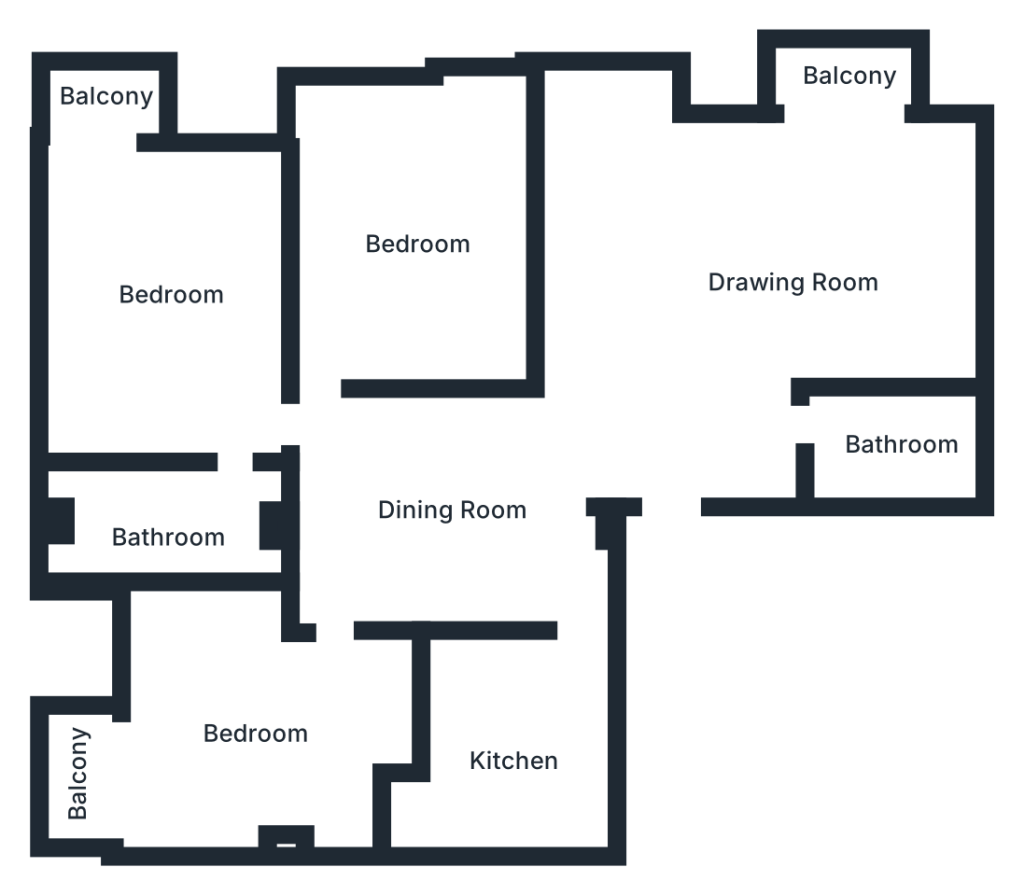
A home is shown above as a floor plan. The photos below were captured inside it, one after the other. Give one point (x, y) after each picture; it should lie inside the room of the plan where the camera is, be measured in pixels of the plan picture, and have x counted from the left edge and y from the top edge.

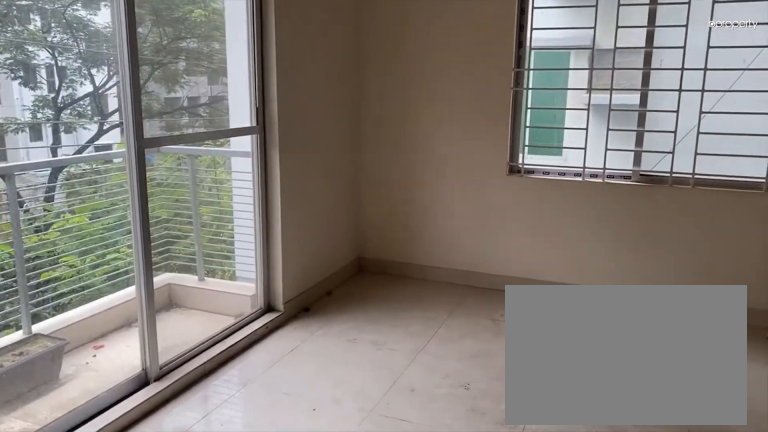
(787, 275)
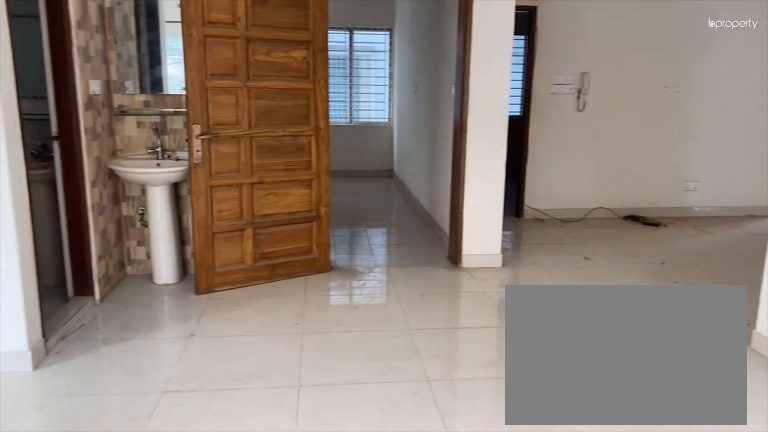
(787, 275)
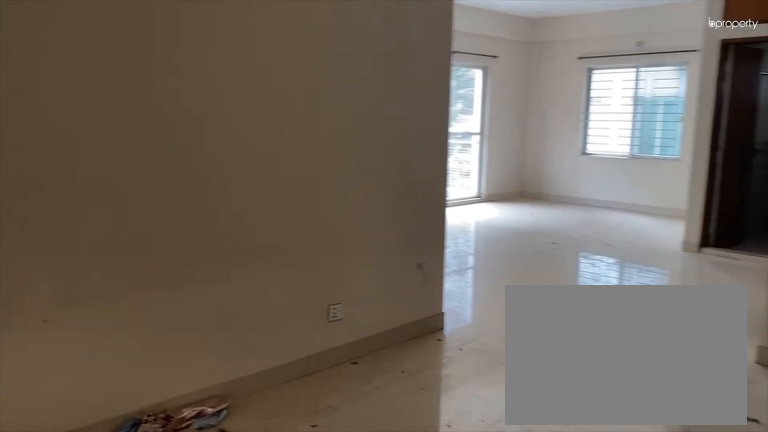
(458, 507)
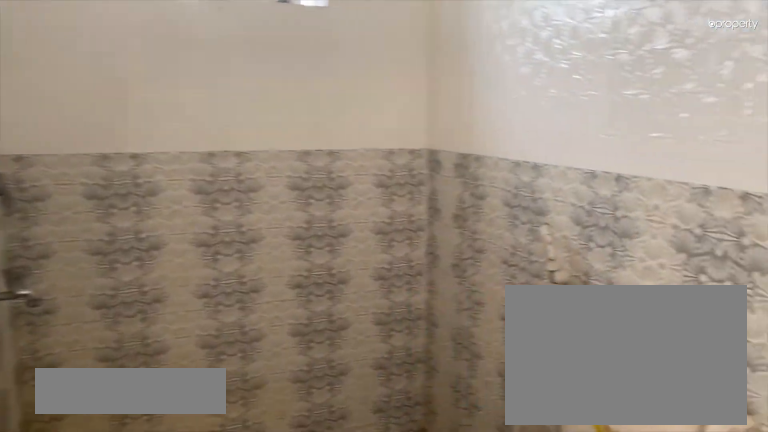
(896, 424)
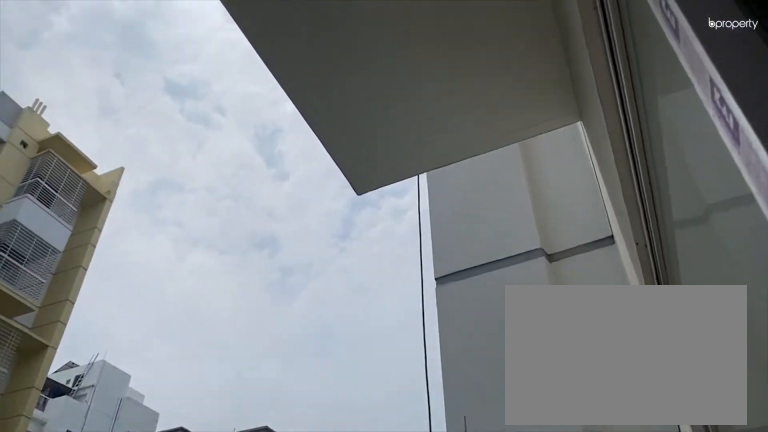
(841, 77)
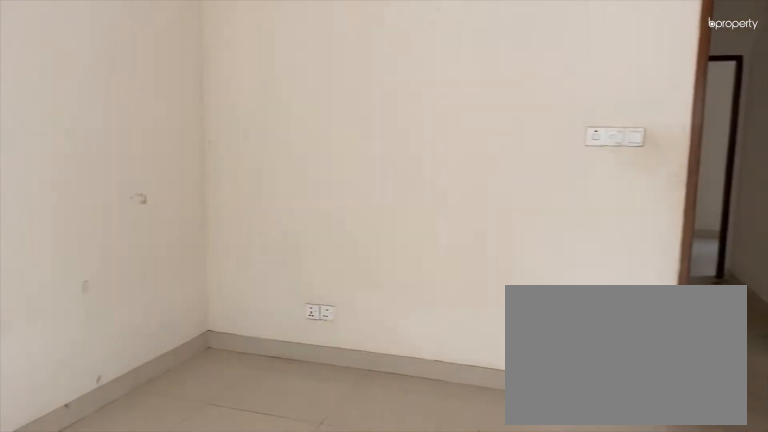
(424, 245)
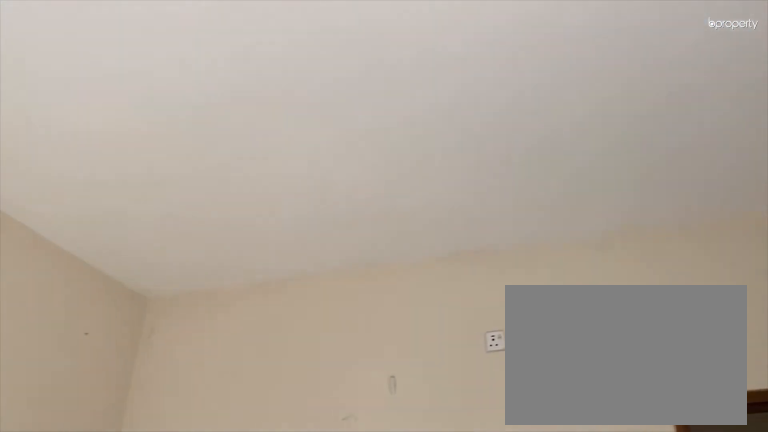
(424, 245)
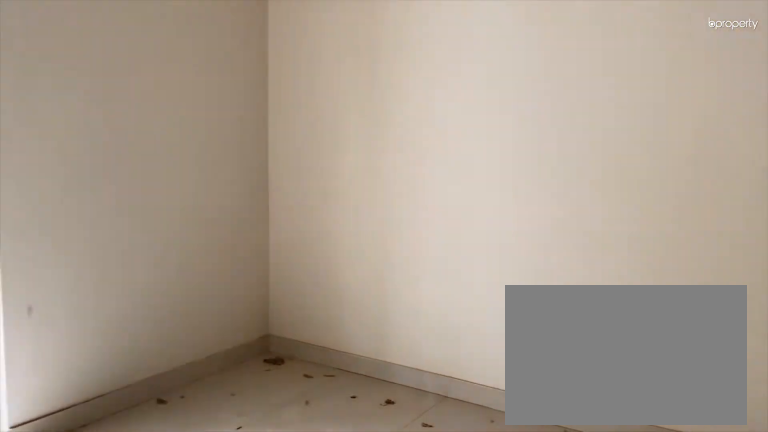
(179, 298)
